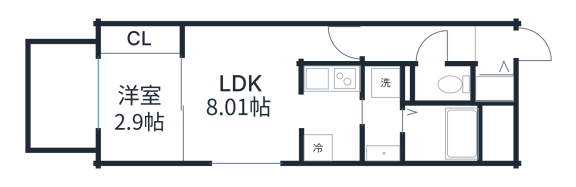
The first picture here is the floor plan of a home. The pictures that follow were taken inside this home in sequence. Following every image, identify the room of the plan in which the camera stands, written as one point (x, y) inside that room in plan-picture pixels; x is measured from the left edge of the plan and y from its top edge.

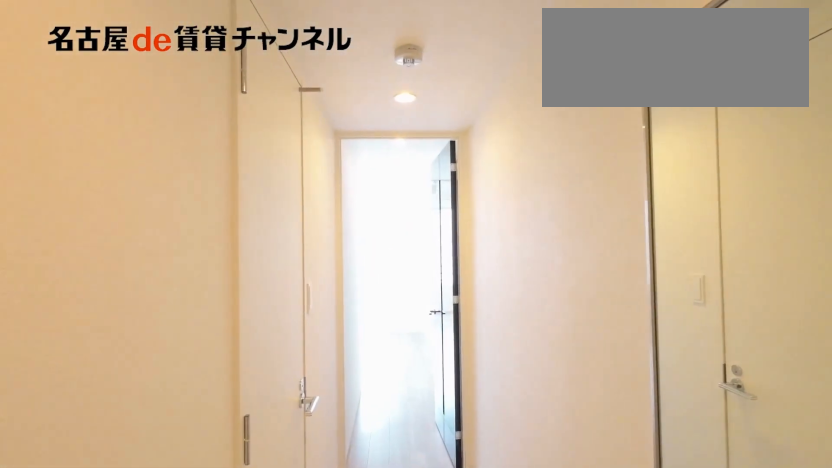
(494, 49)
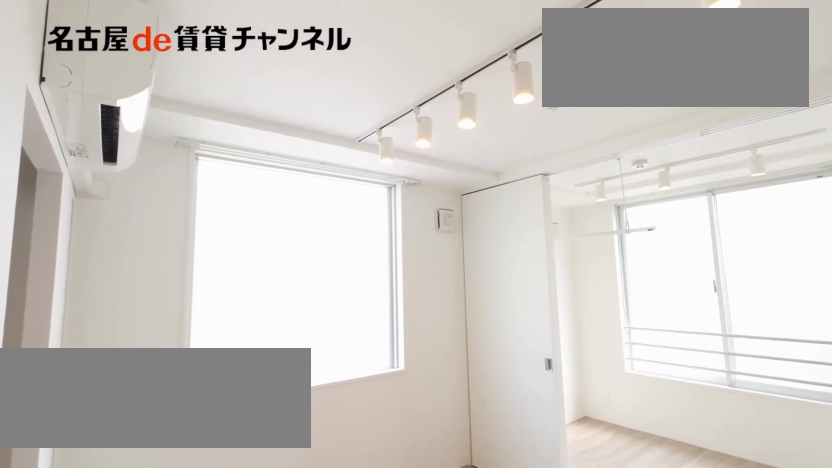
(250, 86)
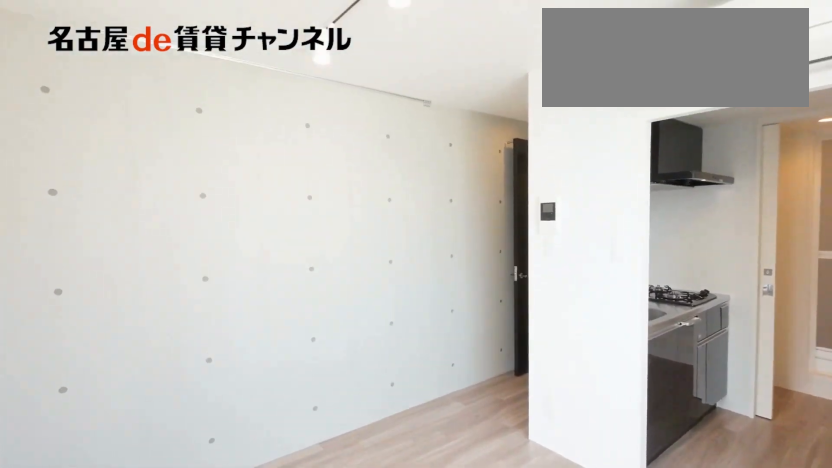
(250, 86)
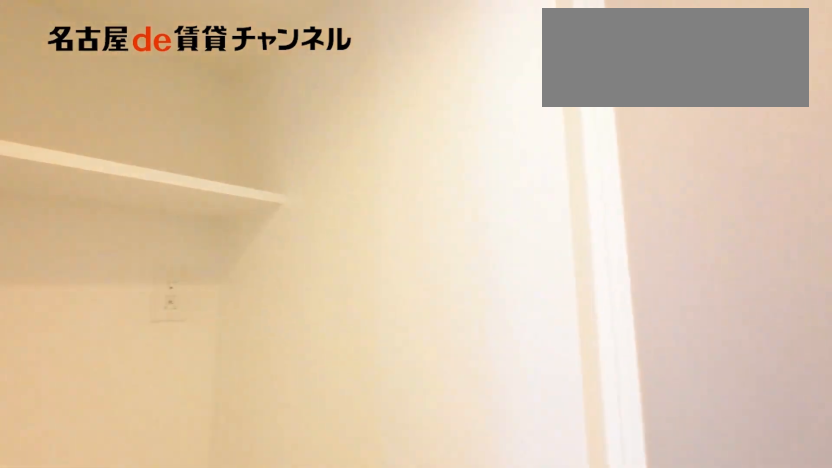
(381, 84)
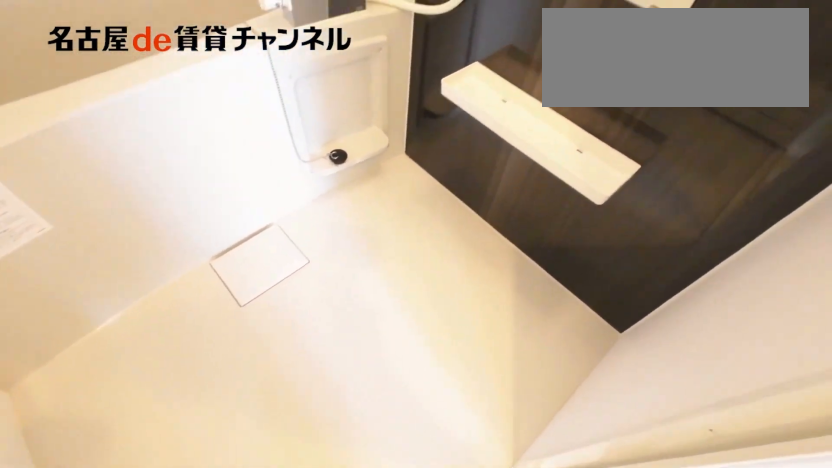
(442, 136)
